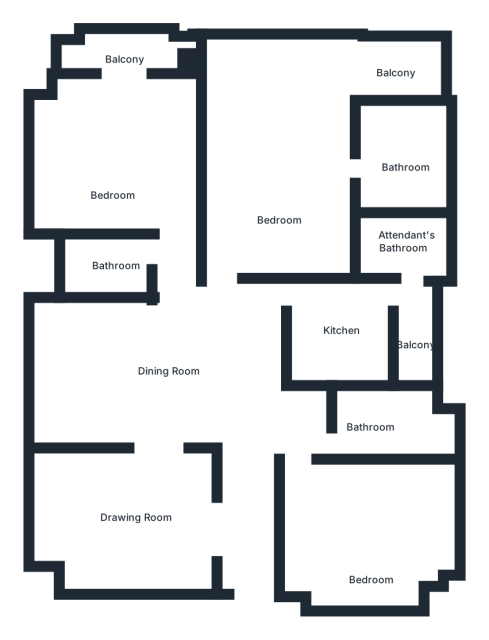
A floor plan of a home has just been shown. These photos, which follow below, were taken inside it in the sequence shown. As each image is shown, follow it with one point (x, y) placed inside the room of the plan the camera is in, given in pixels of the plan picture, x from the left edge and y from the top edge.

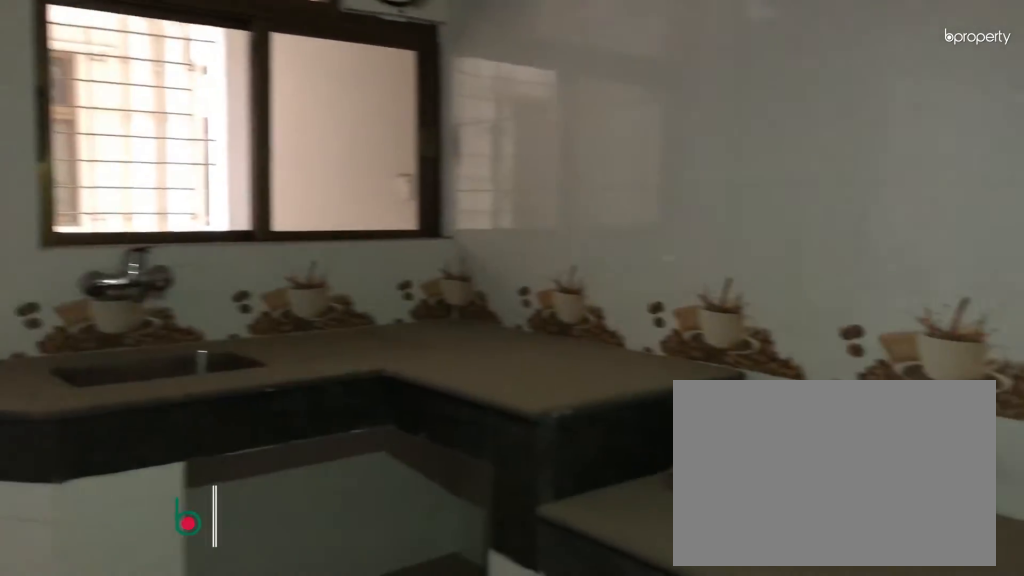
(340, 334)
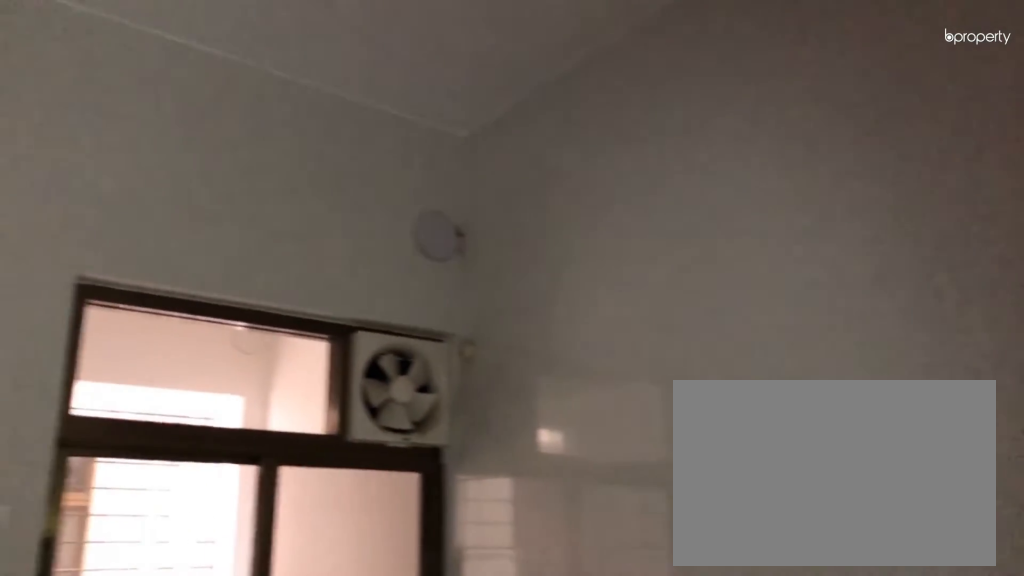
(340, 334)
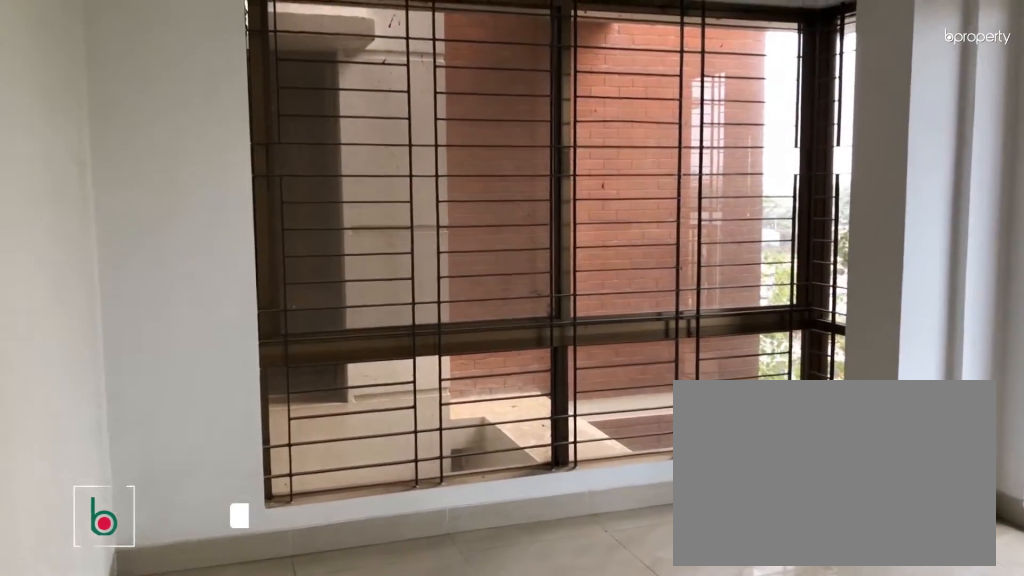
(113, 187)
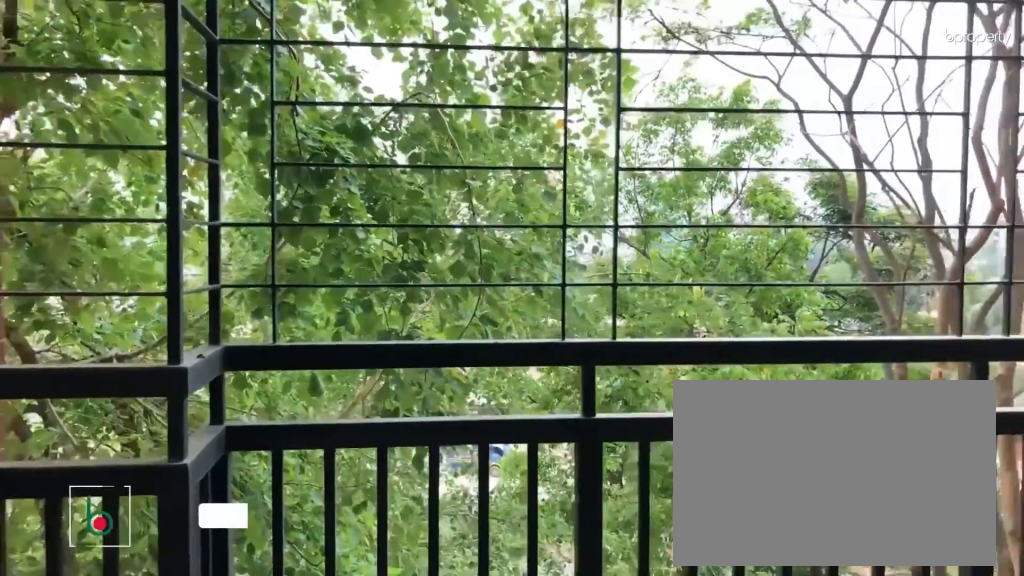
(126, 50)
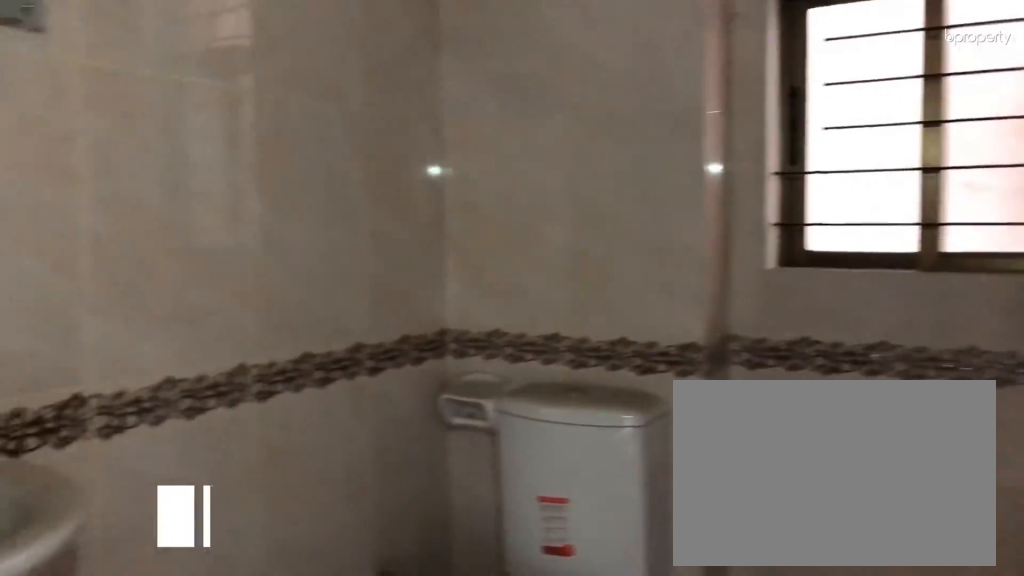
(117, 268)
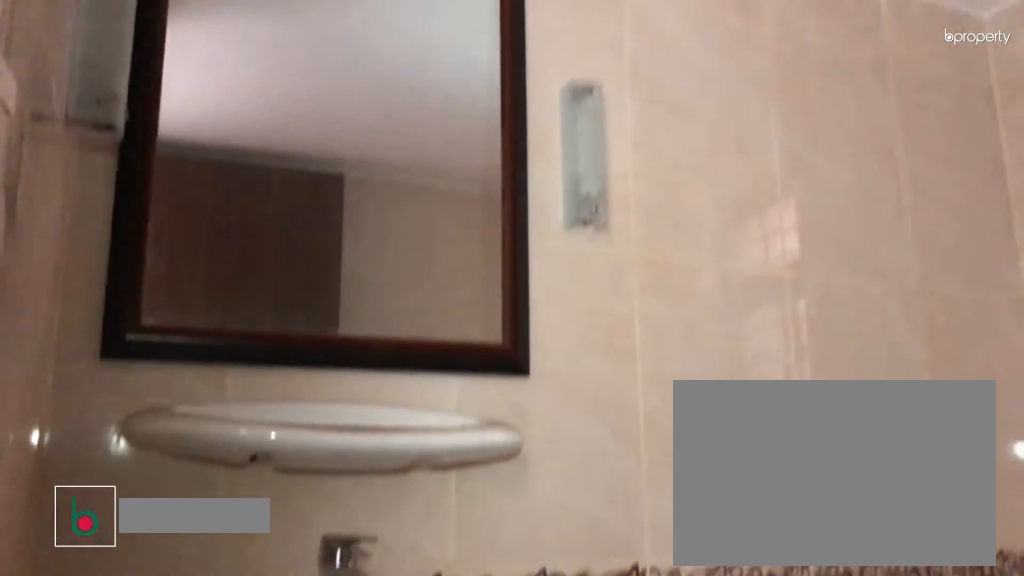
(117, 268)
